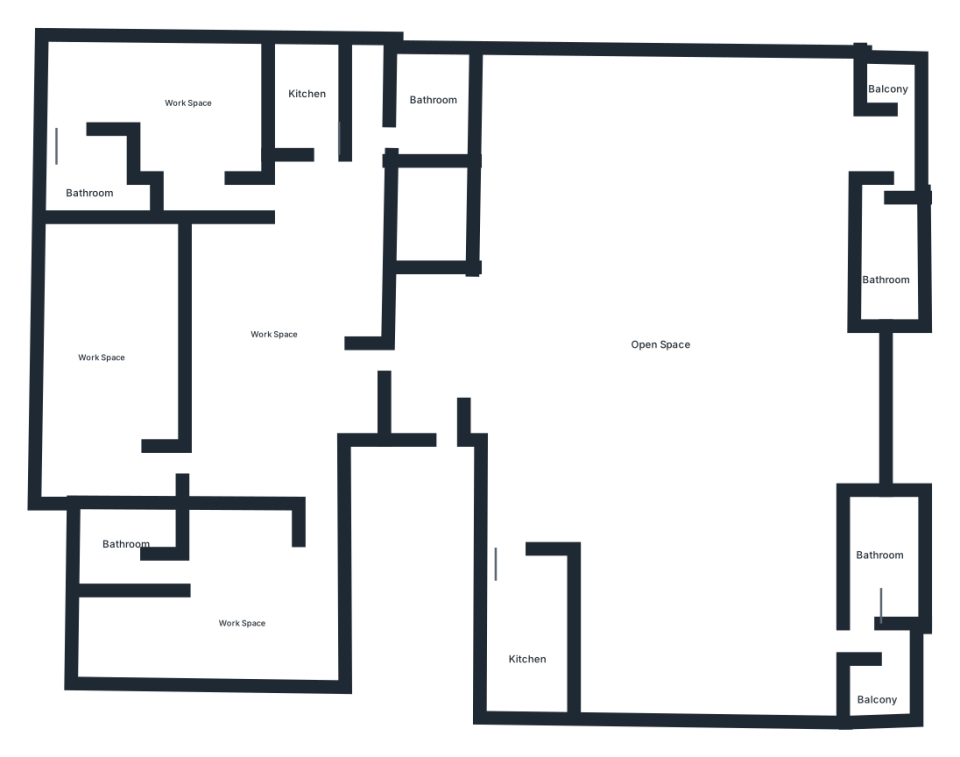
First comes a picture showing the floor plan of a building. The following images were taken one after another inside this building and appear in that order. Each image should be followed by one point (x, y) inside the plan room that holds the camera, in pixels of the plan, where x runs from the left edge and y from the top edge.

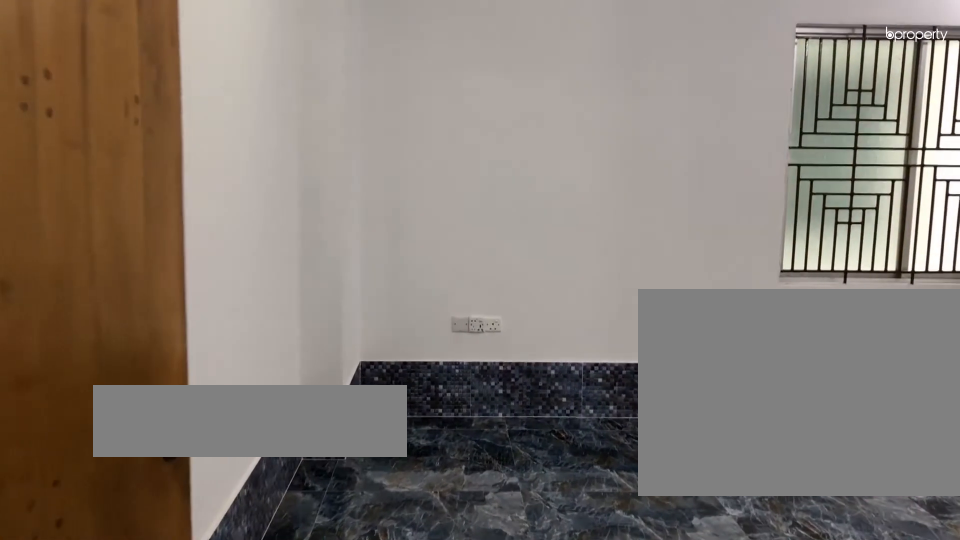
(276, 572)
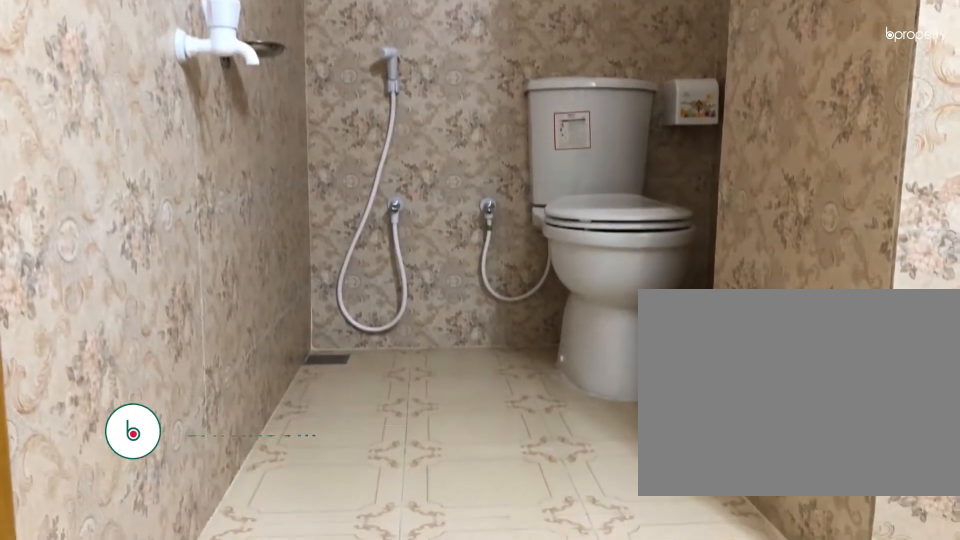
(120, 553)
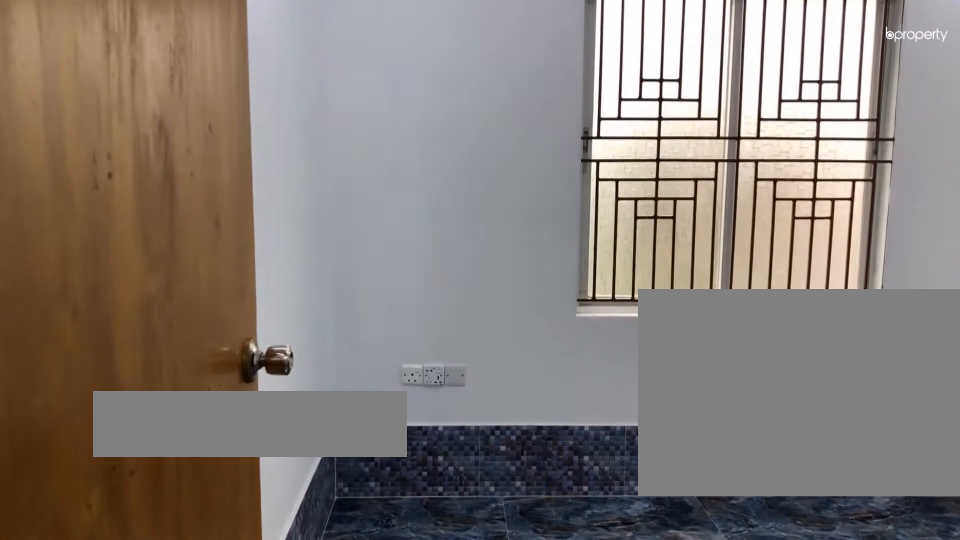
(124, 340)
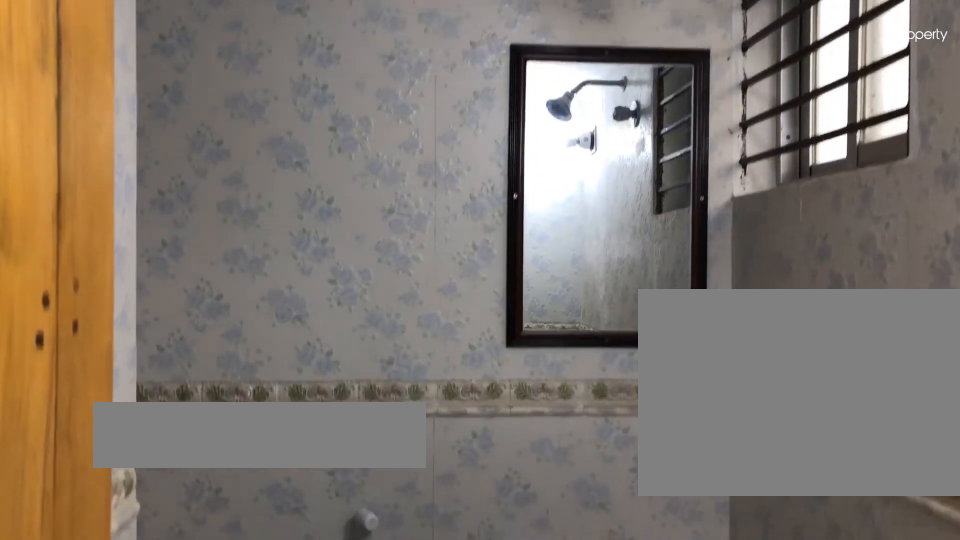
(100, 182)
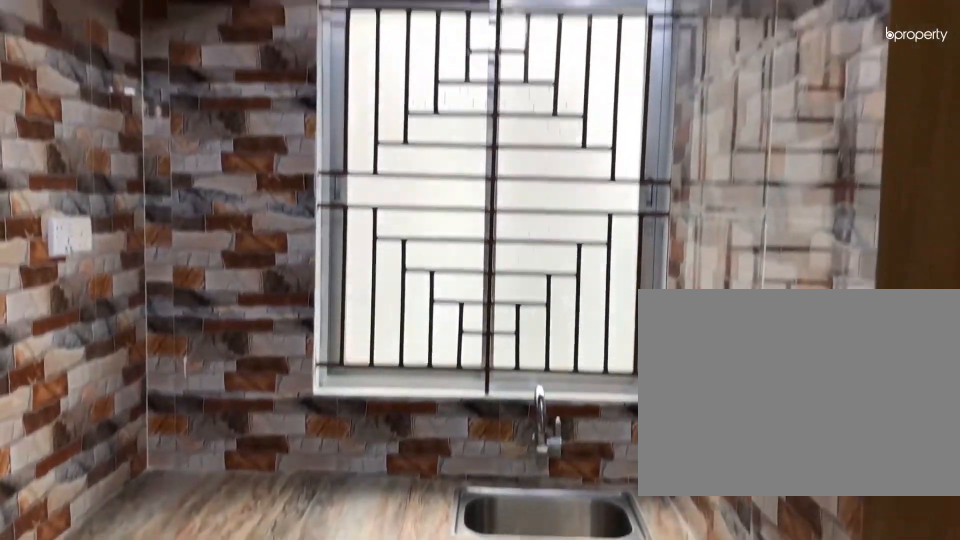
(310, 99)
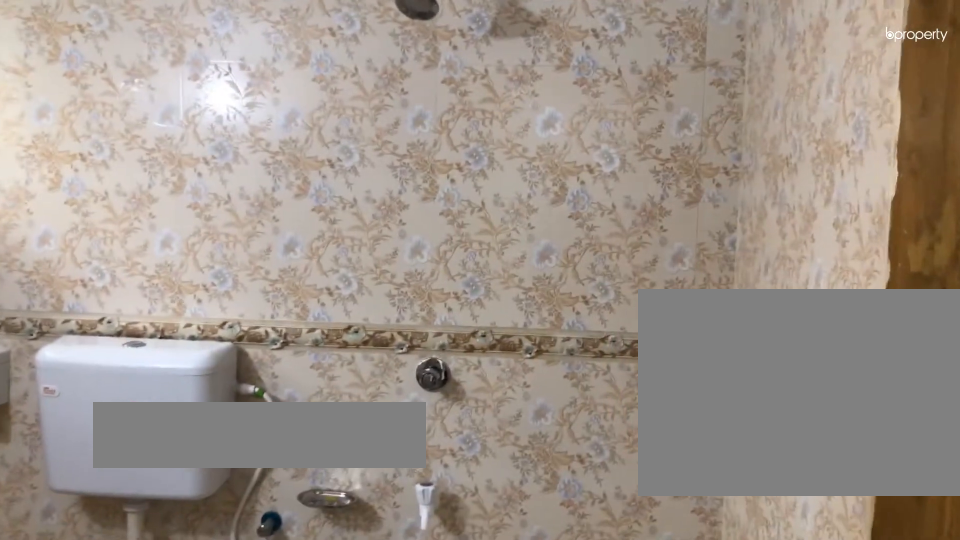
(432, 109)
